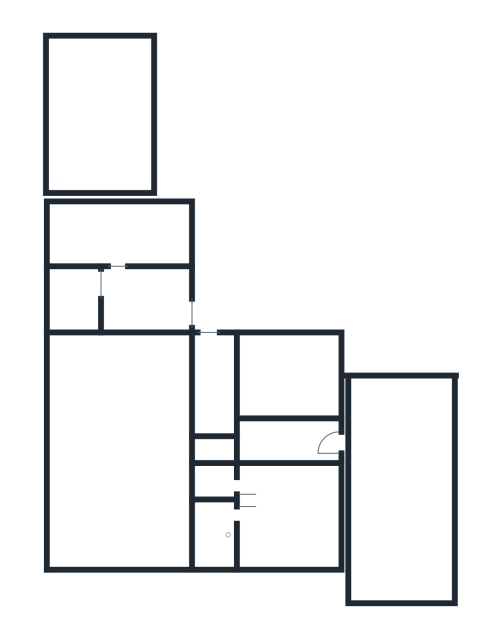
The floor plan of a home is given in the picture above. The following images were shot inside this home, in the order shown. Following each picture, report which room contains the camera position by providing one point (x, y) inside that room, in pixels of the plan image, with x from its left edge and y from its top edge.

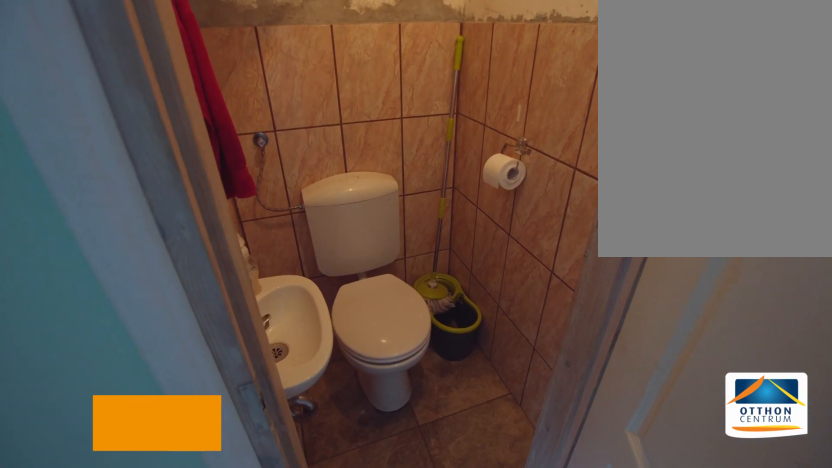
(212, 481)
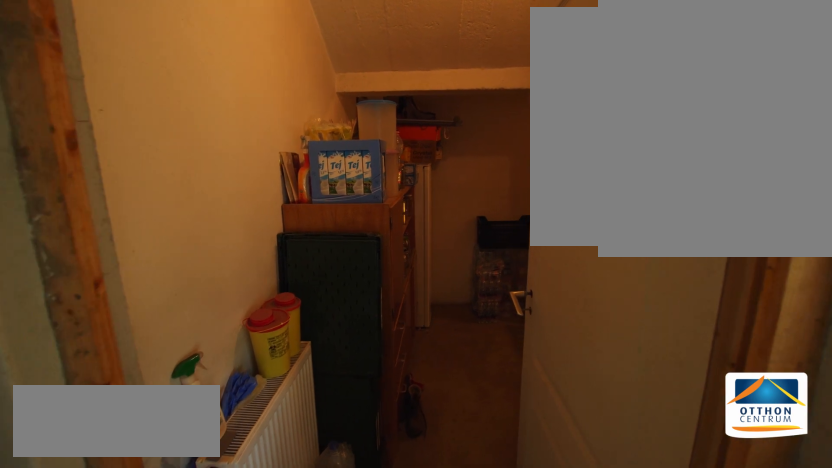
(211, 384)
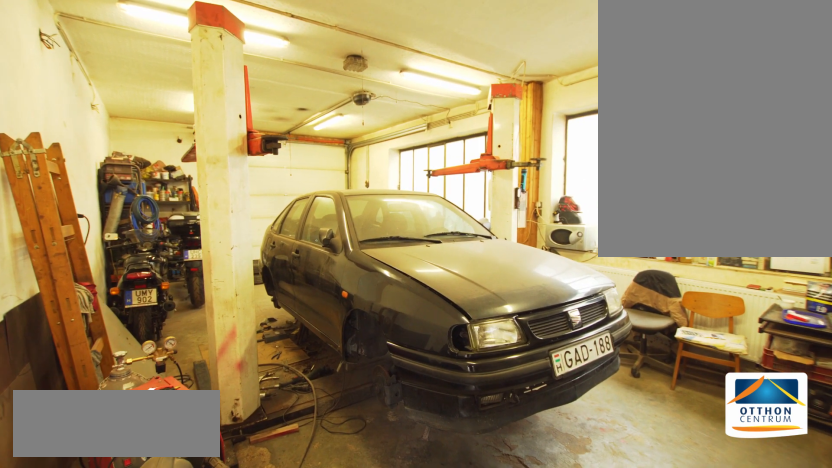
(121, 454)
